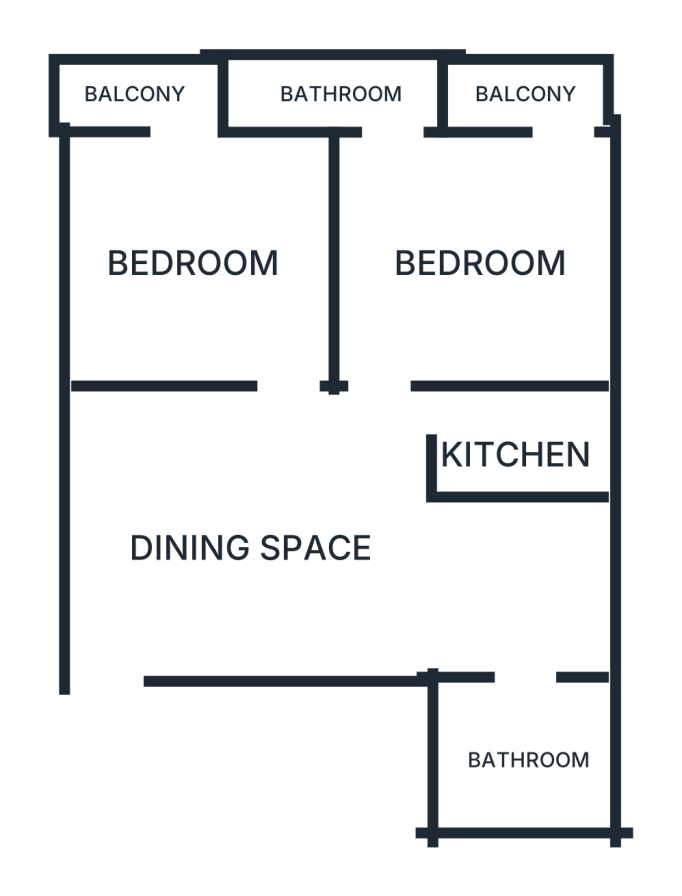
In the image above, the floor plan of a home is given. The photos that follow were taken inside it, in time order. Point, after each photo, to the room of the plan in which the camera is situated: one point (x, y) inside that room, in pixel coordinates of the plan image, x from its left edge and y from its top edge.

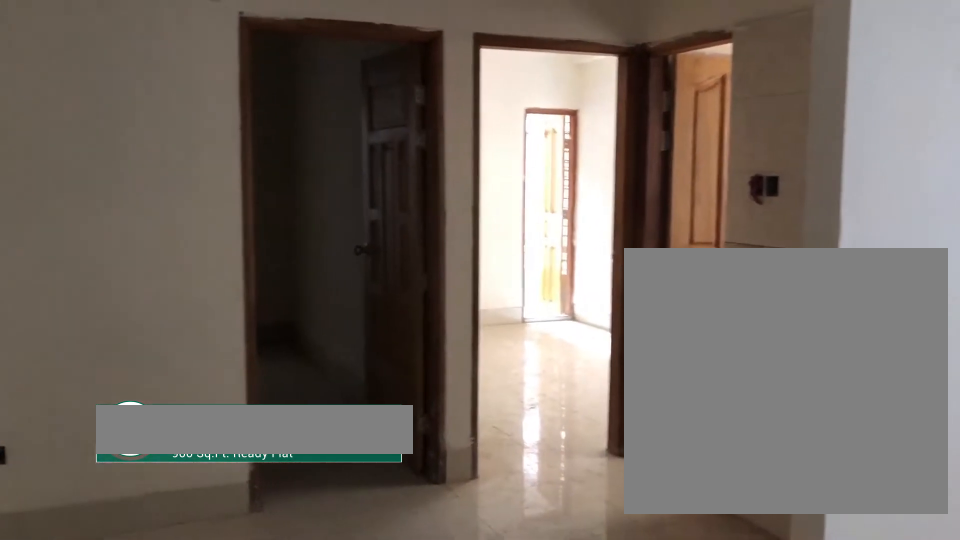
(239, 556)
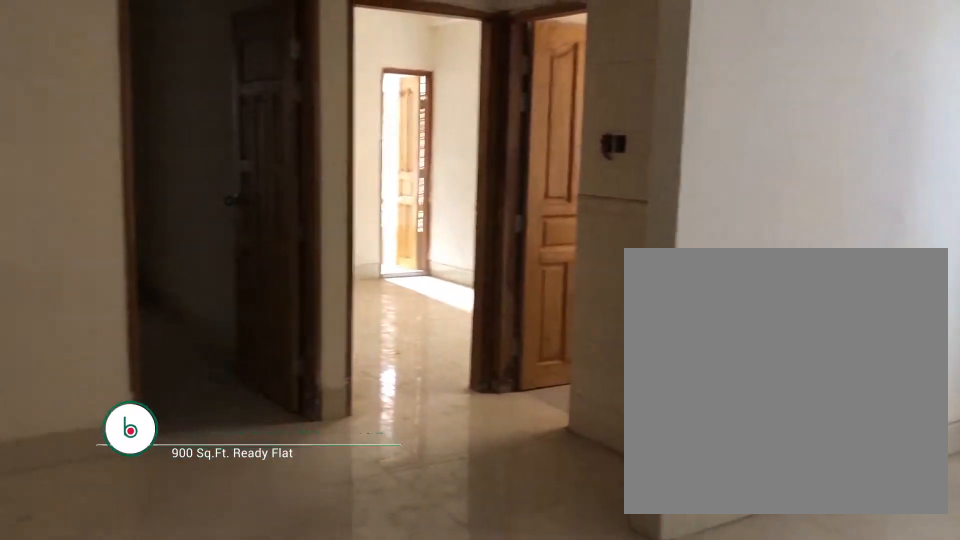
(239, 556)
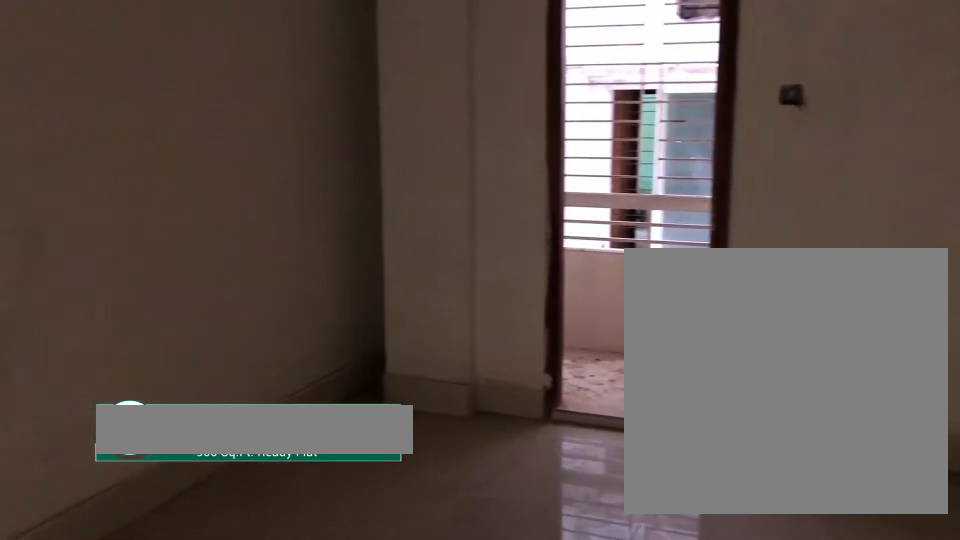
(199, 269)
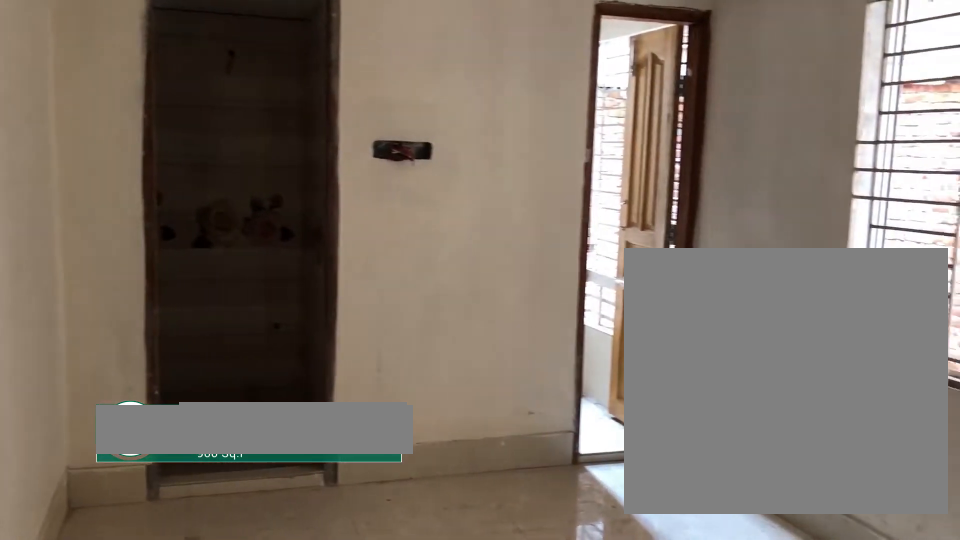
(486, 269)
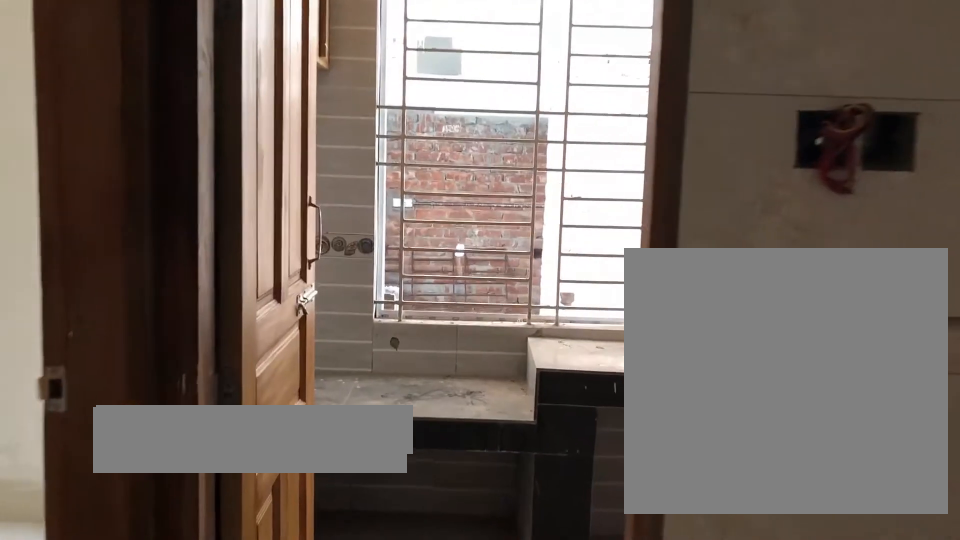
(513, 449)
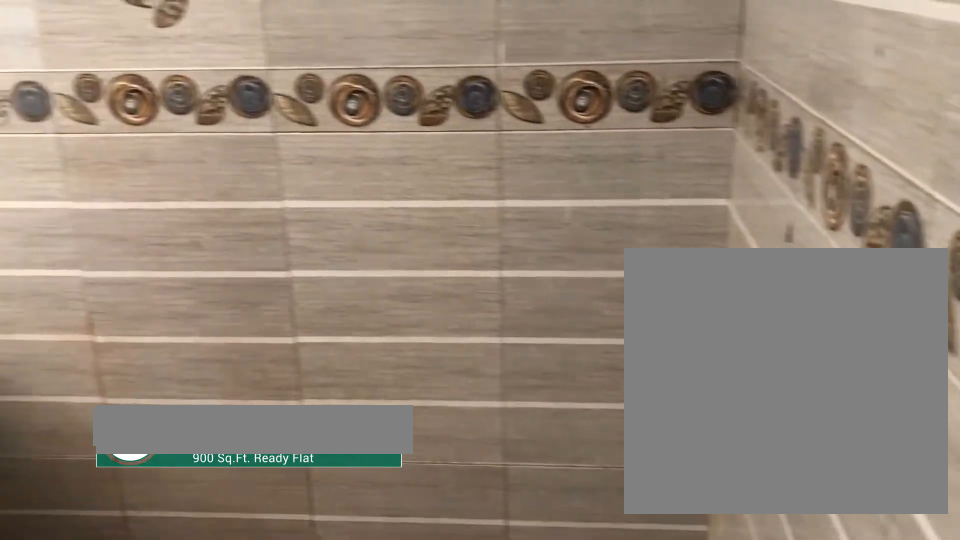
(514, 450)
